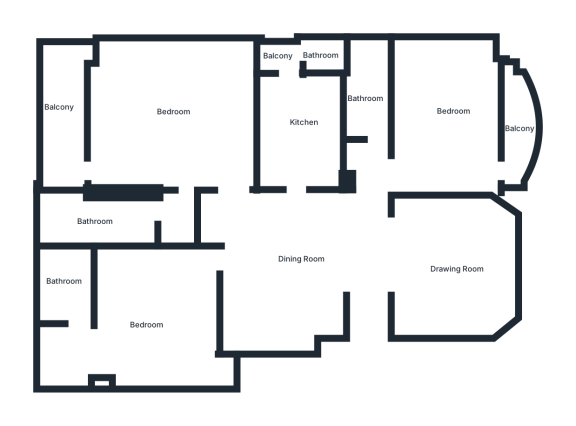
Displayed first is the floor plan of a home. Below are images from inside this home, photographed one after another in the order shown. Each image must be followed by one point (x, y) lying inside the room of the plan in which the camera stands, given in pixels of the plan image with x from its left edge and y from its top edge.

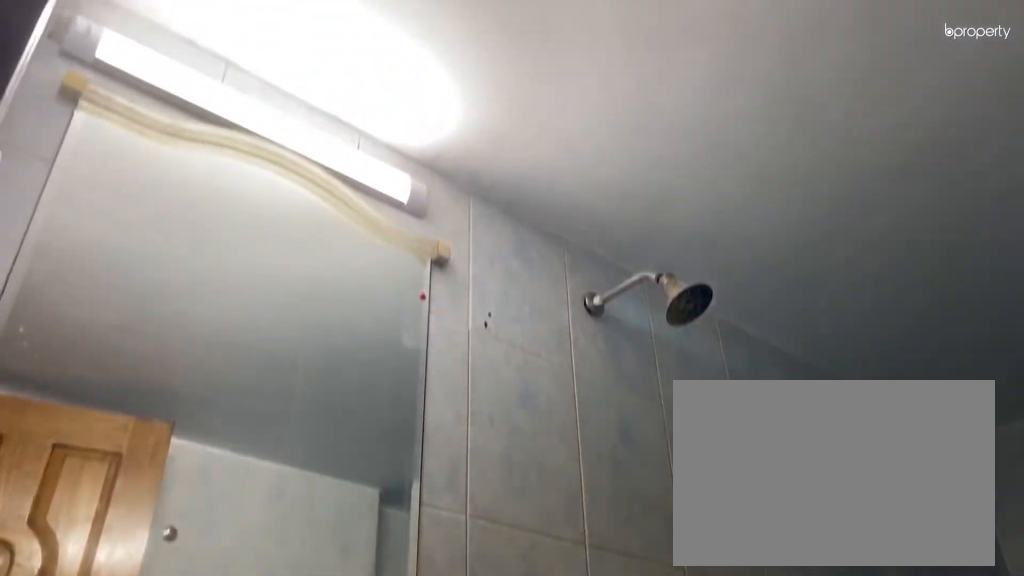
(99, 220)
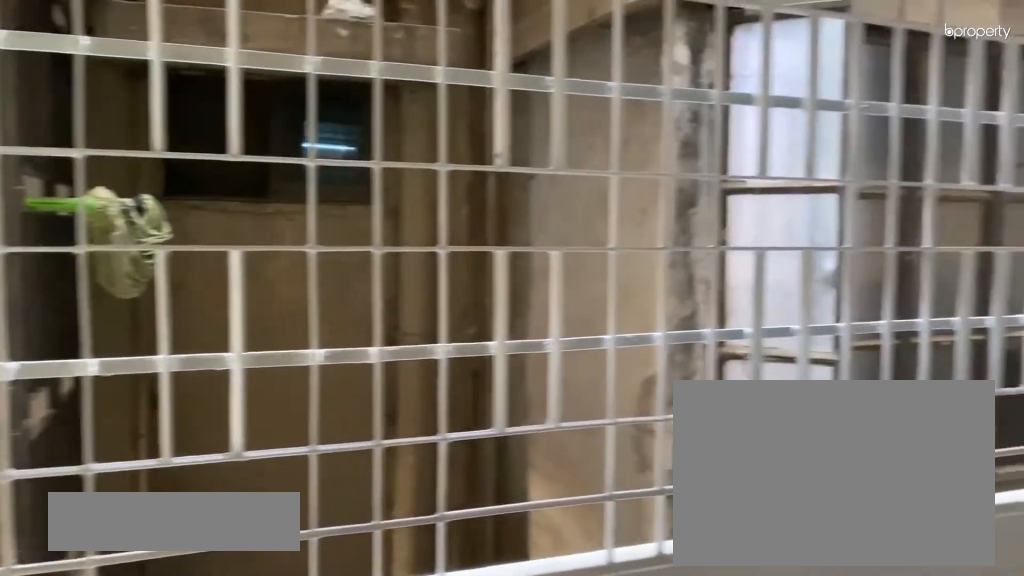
(61, 103)
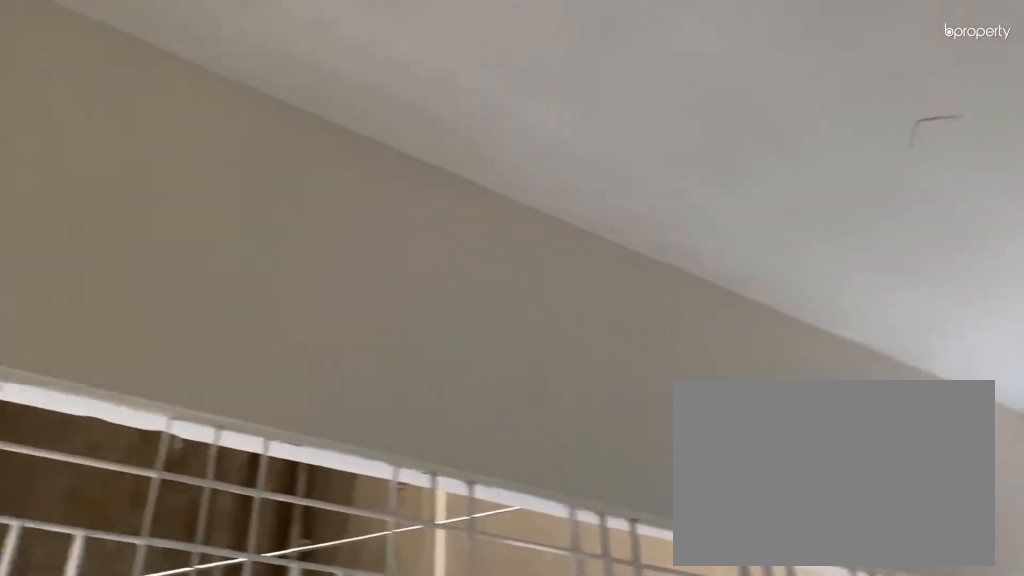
(61, 103)
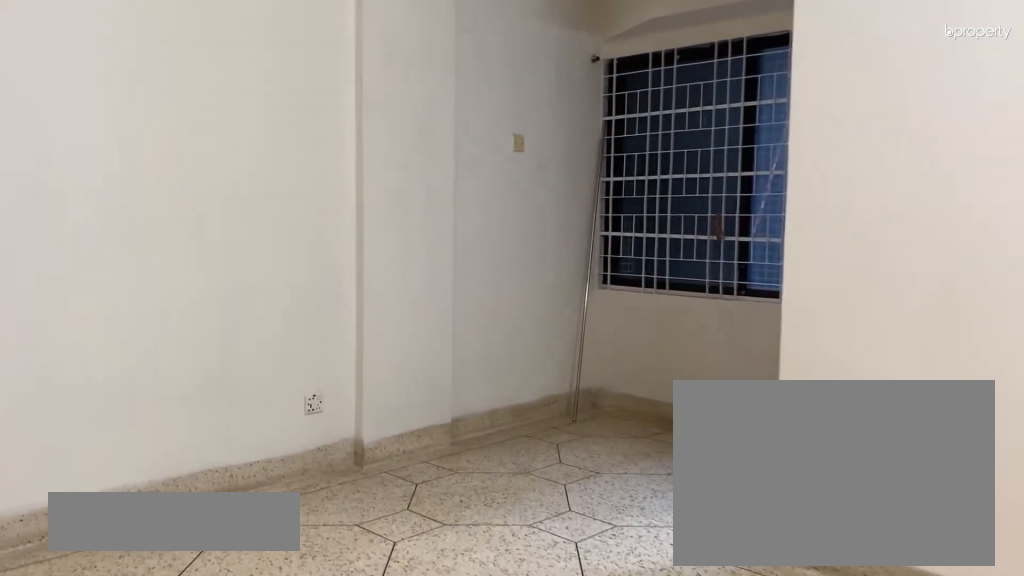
(156, 327)
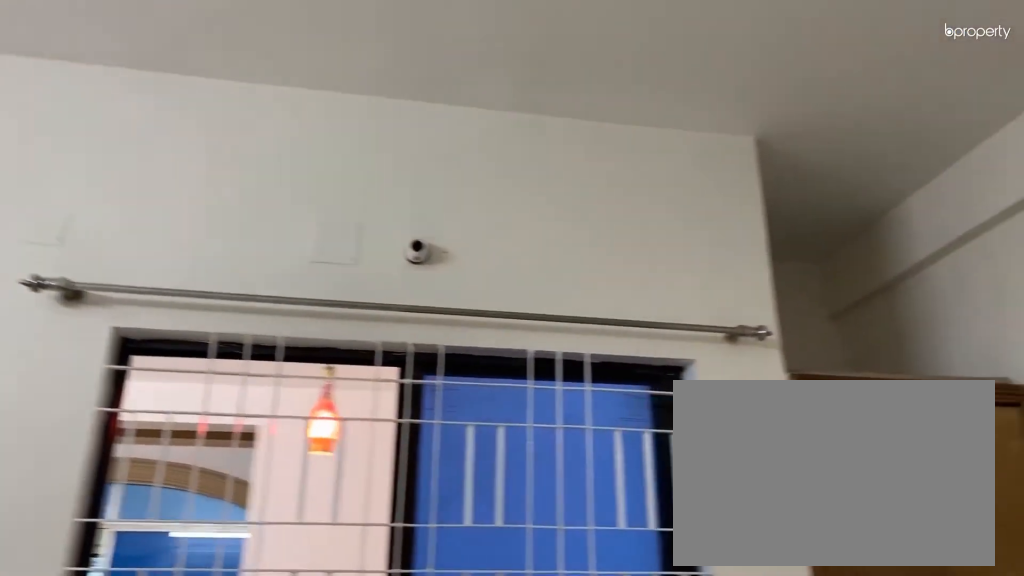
(156, 327)
